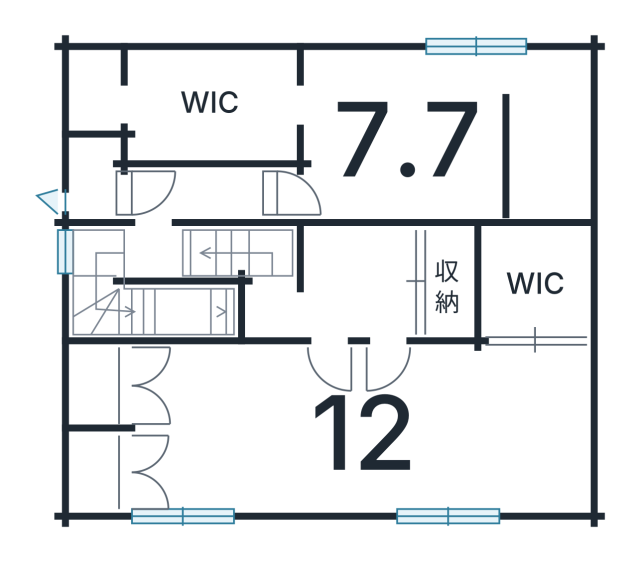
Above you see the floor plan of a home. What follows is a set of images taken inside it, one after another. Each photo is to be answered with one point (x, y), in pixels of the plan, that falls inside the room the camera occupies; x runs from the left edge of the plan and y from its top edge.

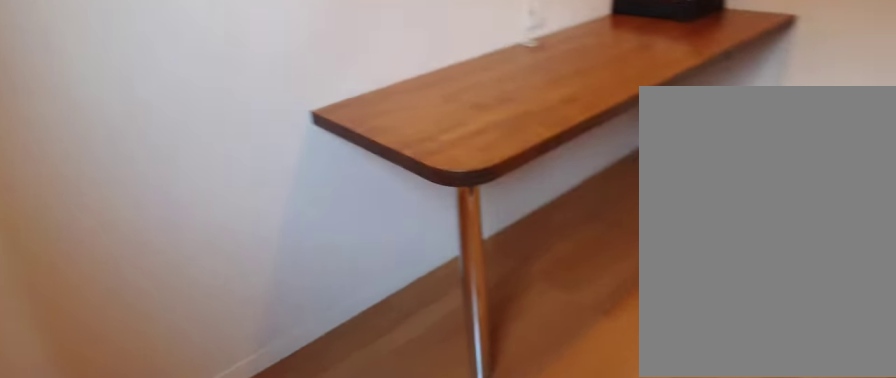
(394, 144)
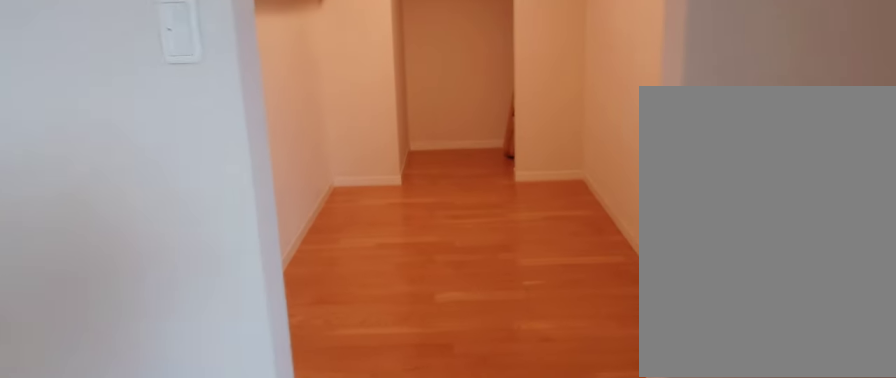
(197, 108)
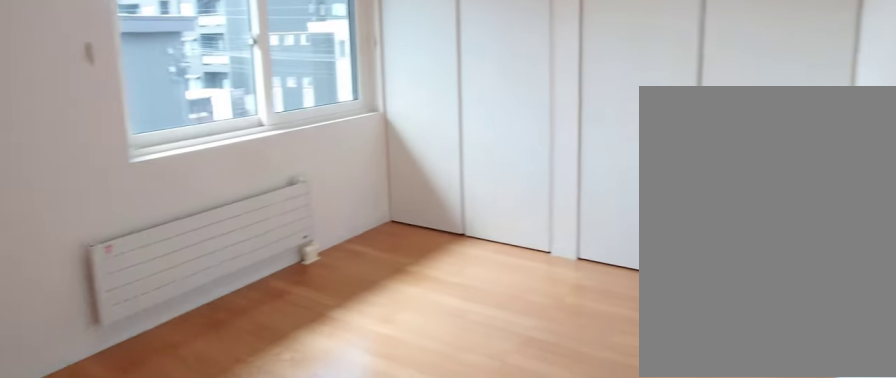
(357, 446)
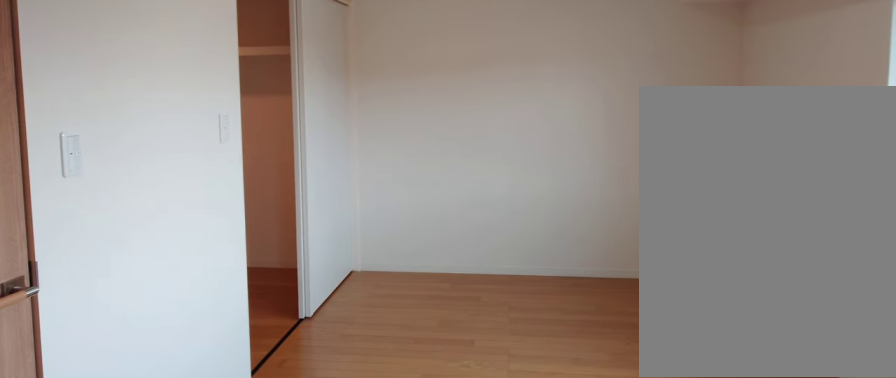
(357, 446)
